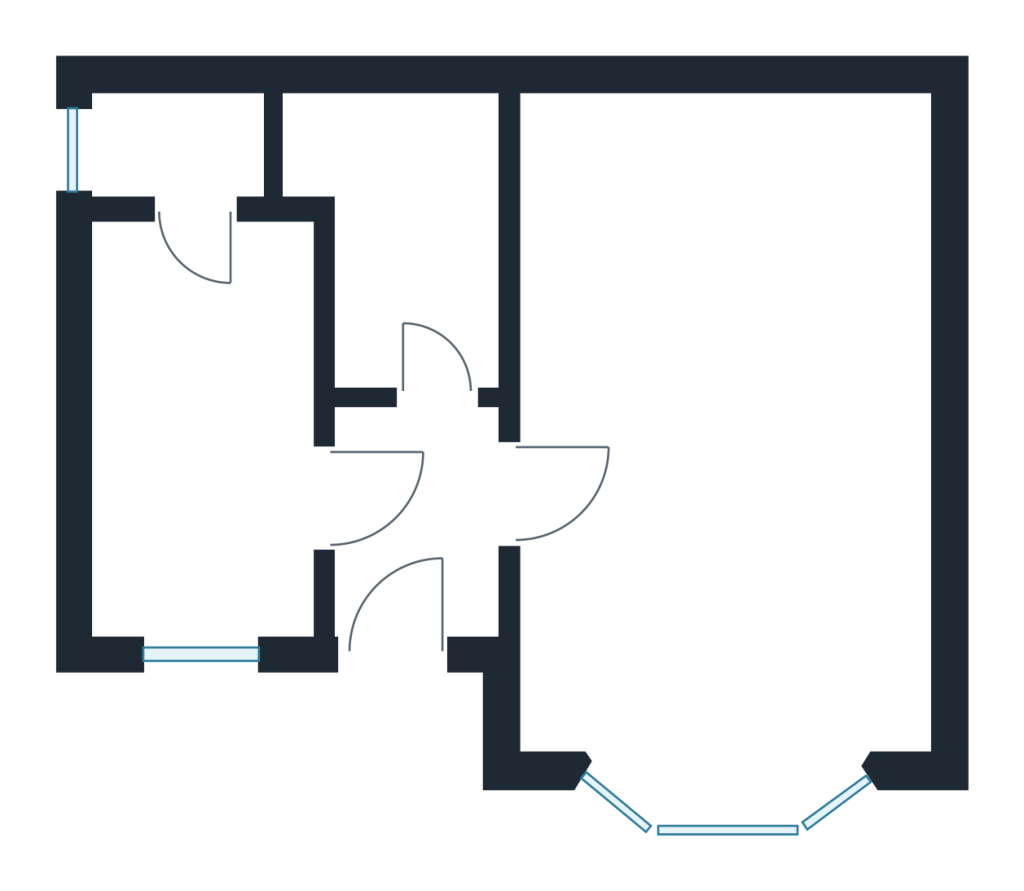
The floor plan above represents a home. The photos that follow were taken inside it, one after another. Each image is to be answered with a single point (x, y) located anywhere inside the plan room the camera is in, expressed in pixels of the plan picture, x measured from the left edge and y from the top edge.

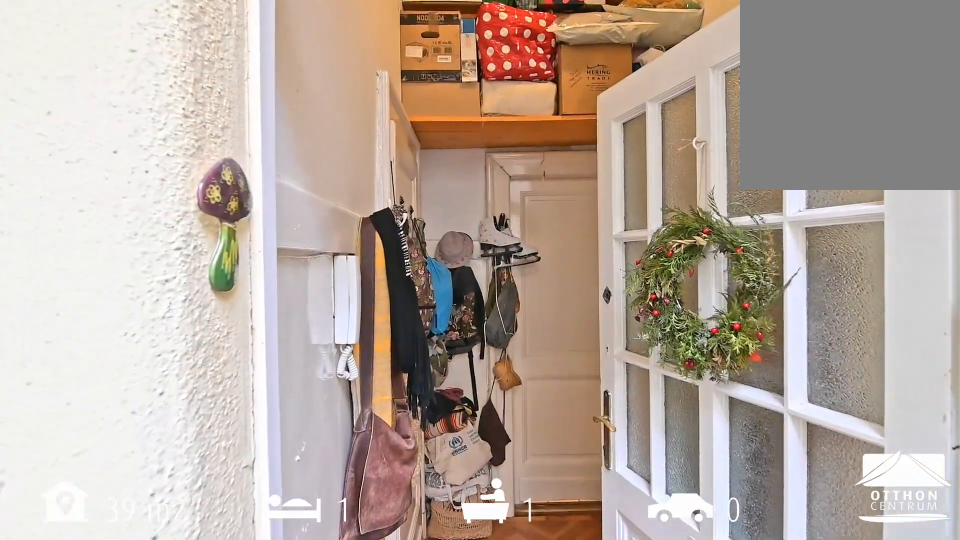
(423, 529)
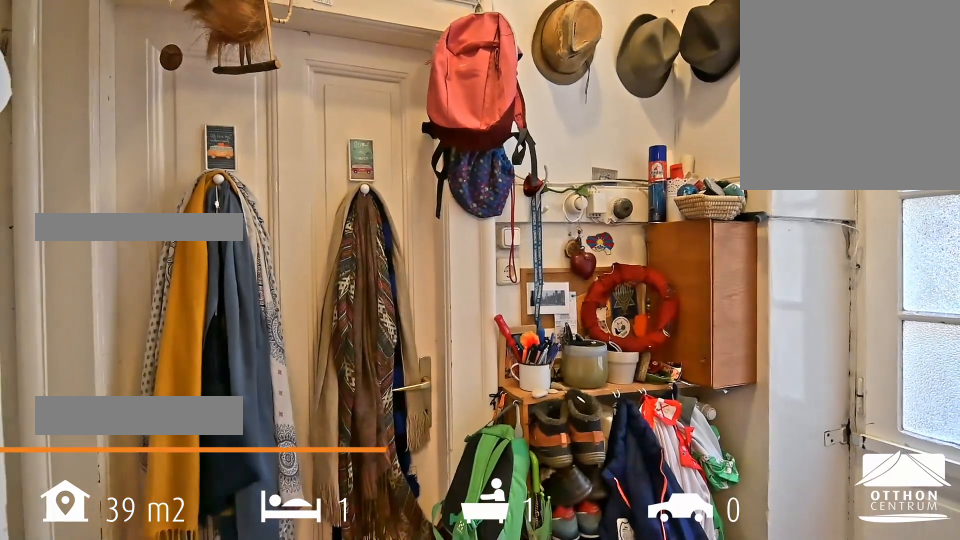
(422, 529)
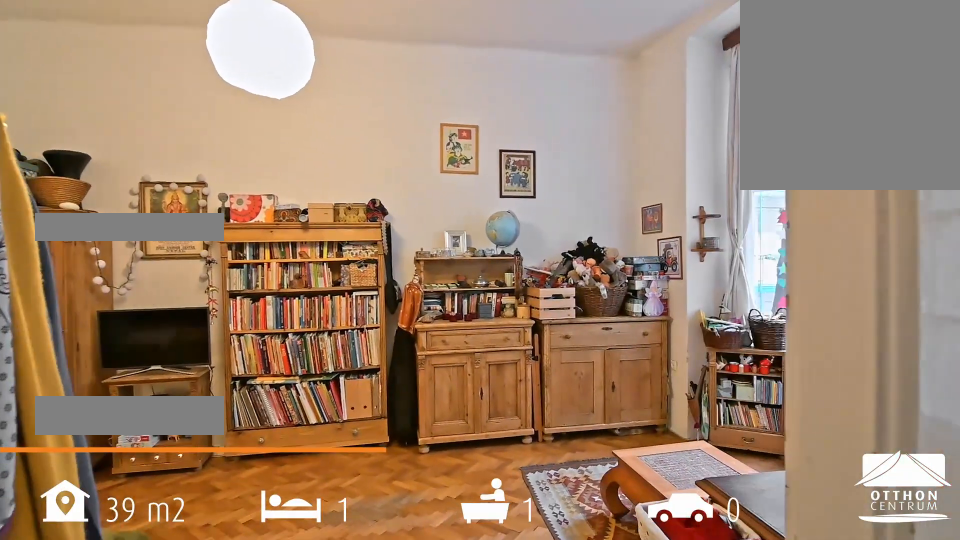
(724, 422)
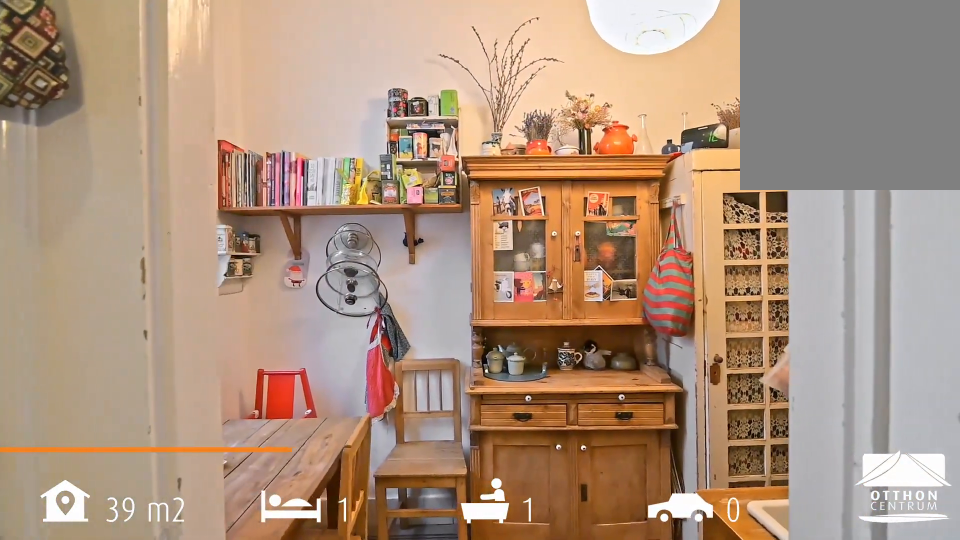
(199, 450)
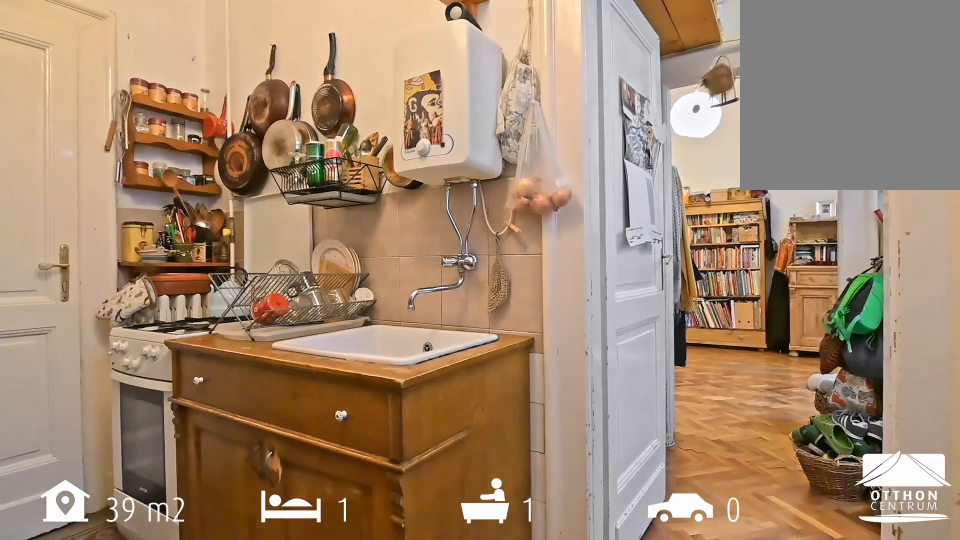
(199, 451)
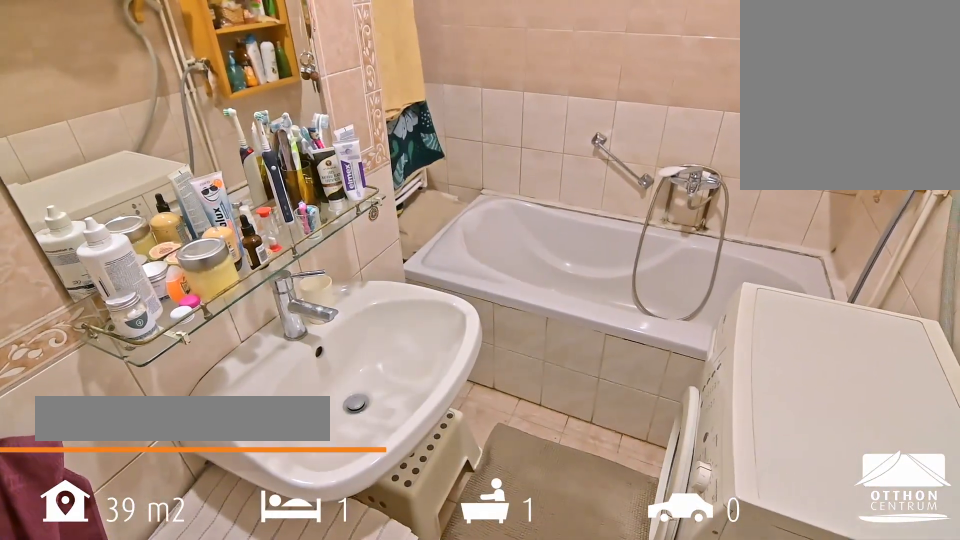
(408, 227)
